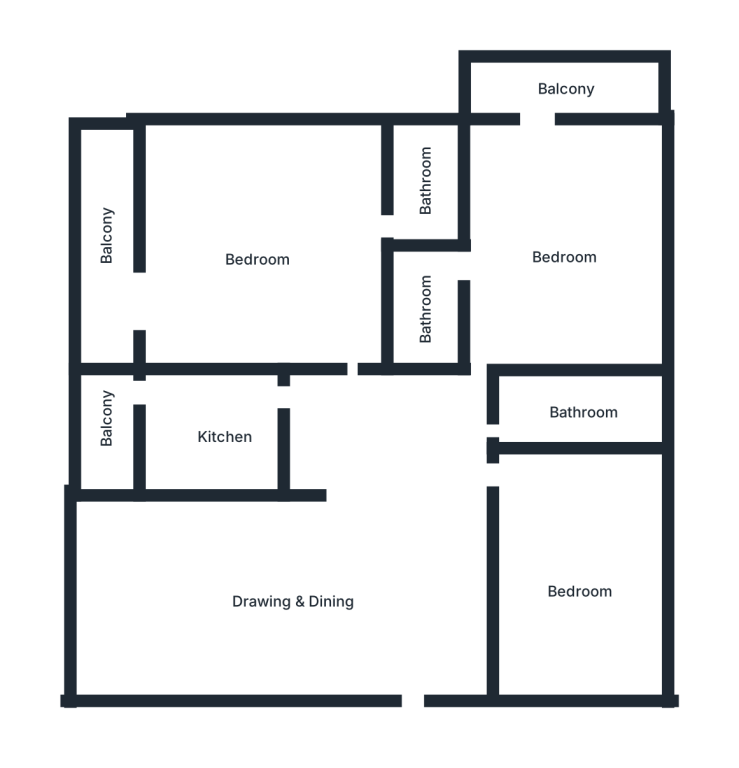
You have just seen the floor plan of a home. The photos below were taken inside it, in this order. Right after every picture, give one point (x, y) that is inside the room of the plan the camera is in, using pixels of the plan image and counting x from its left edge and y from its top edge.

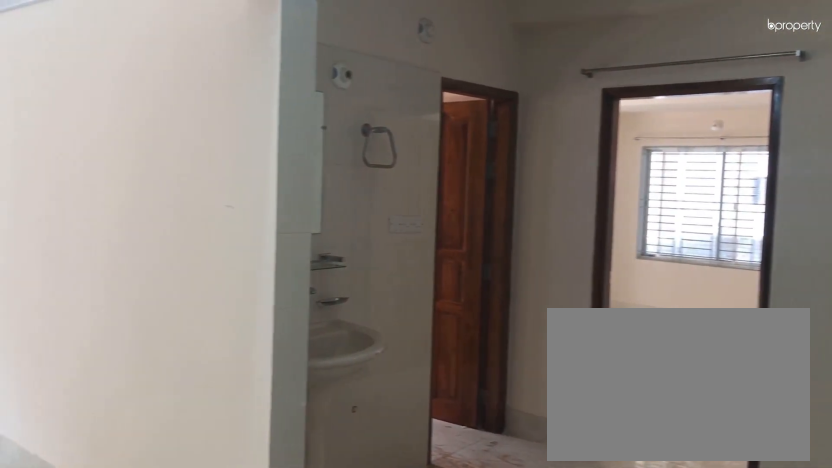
(296, 606)
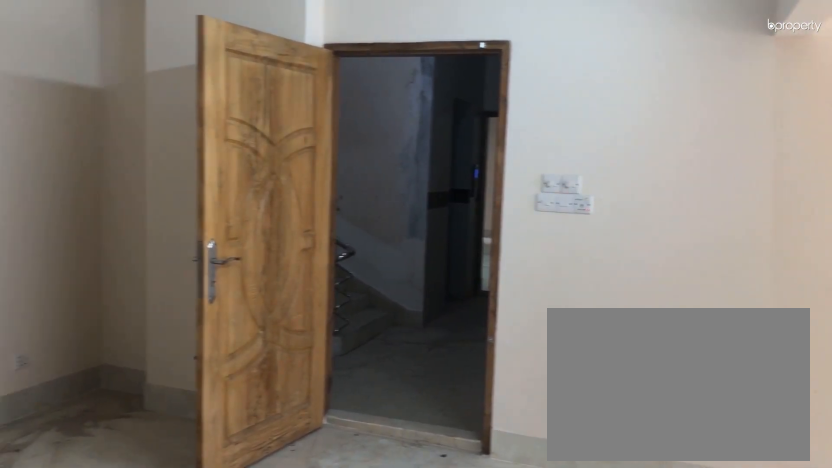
(296, 606)
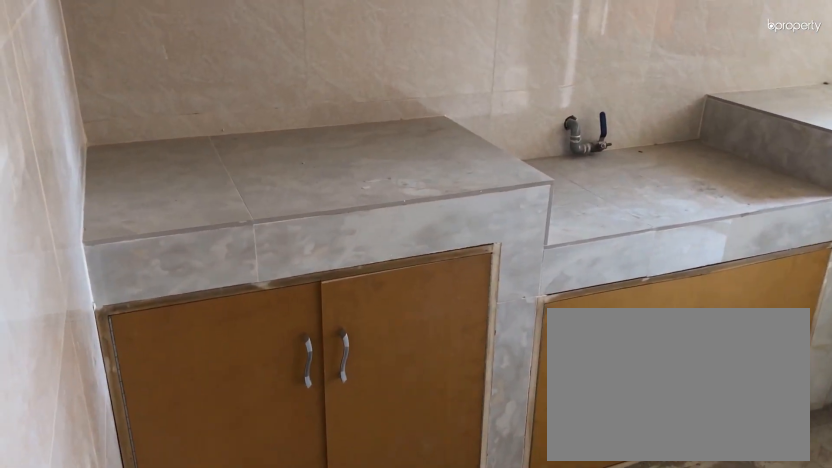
(220, 429)
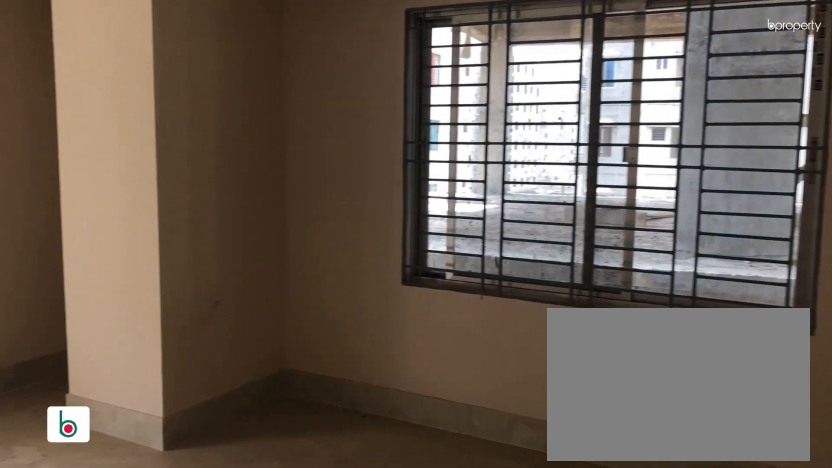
(257, 260)
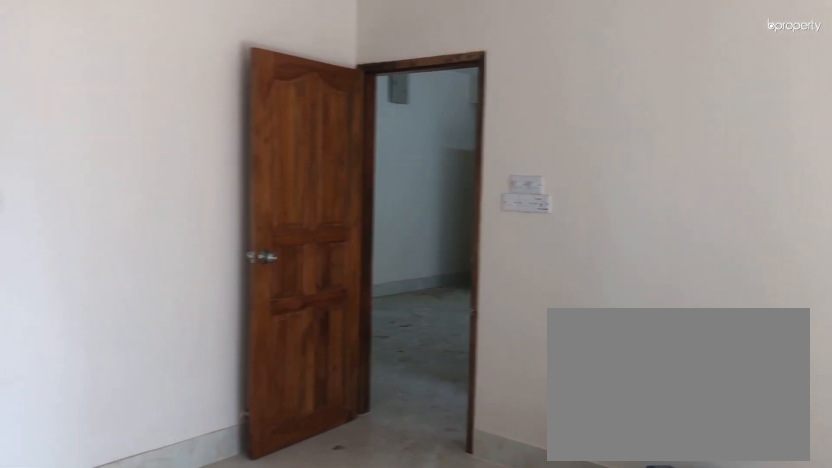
(257, 260)
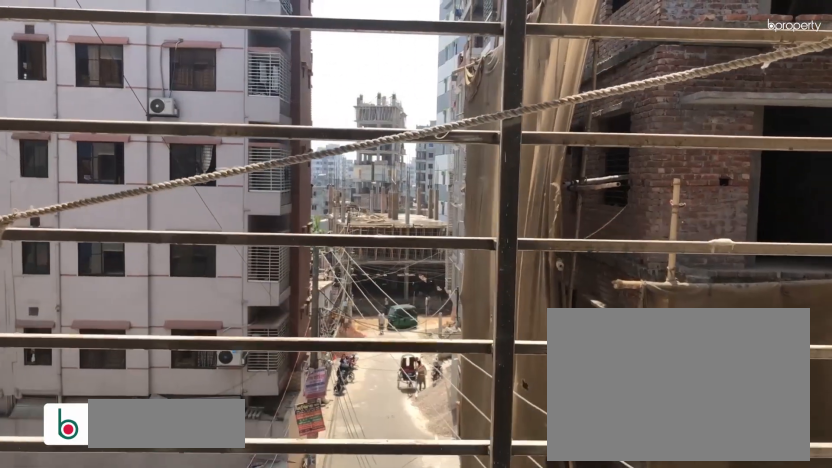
(110, 297)
